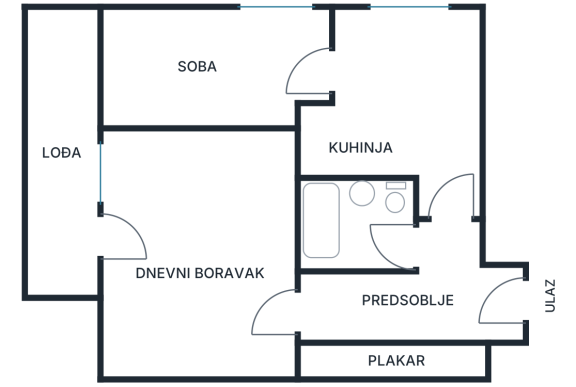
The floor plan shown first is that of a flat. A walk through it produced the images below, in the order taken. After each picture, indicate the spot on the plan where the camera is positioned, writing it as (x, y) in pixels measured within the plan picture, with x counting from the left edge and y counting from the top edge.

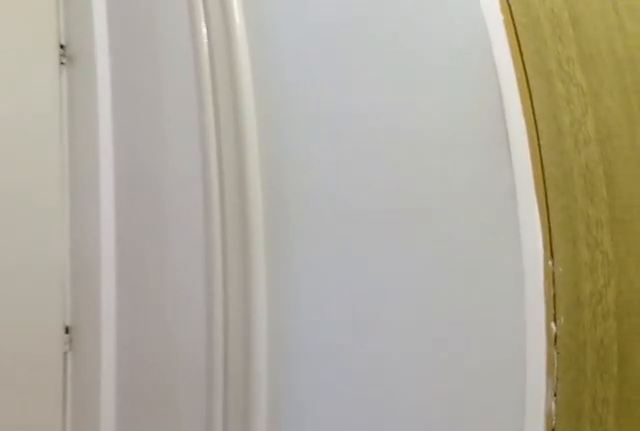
(440, 264)
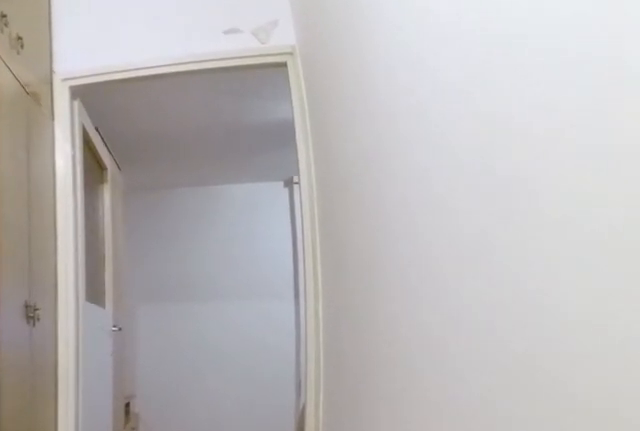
(400, 306)
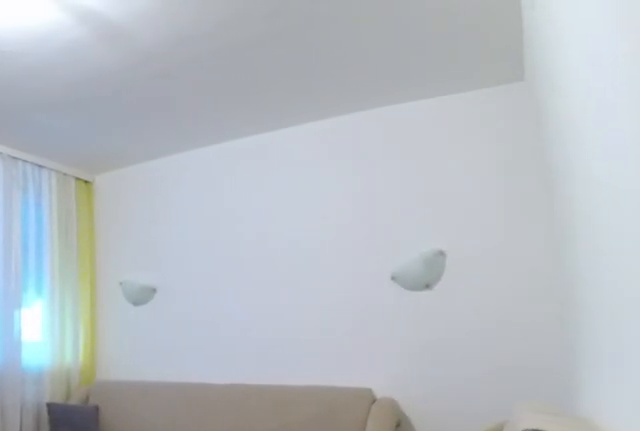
(282, 314)
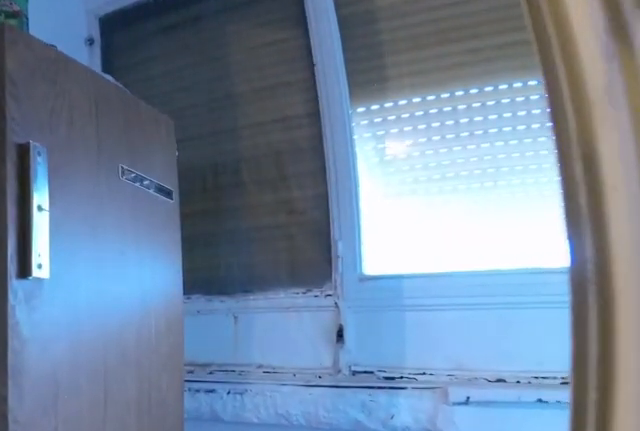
(152, 218)
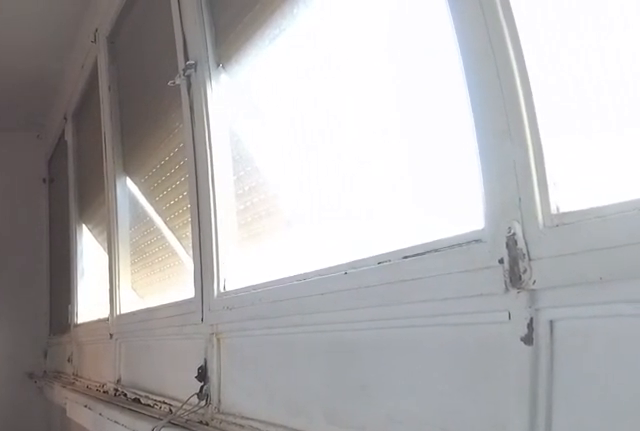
(57, 44)
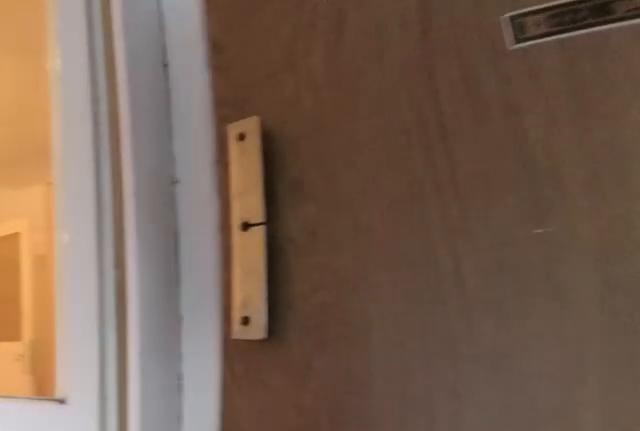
(53, 226)
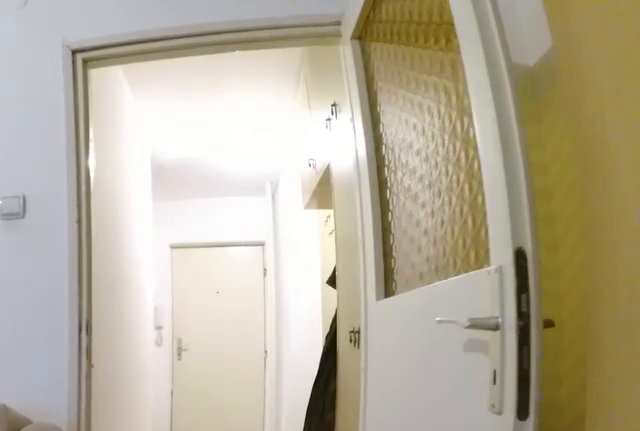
(230, 328)
